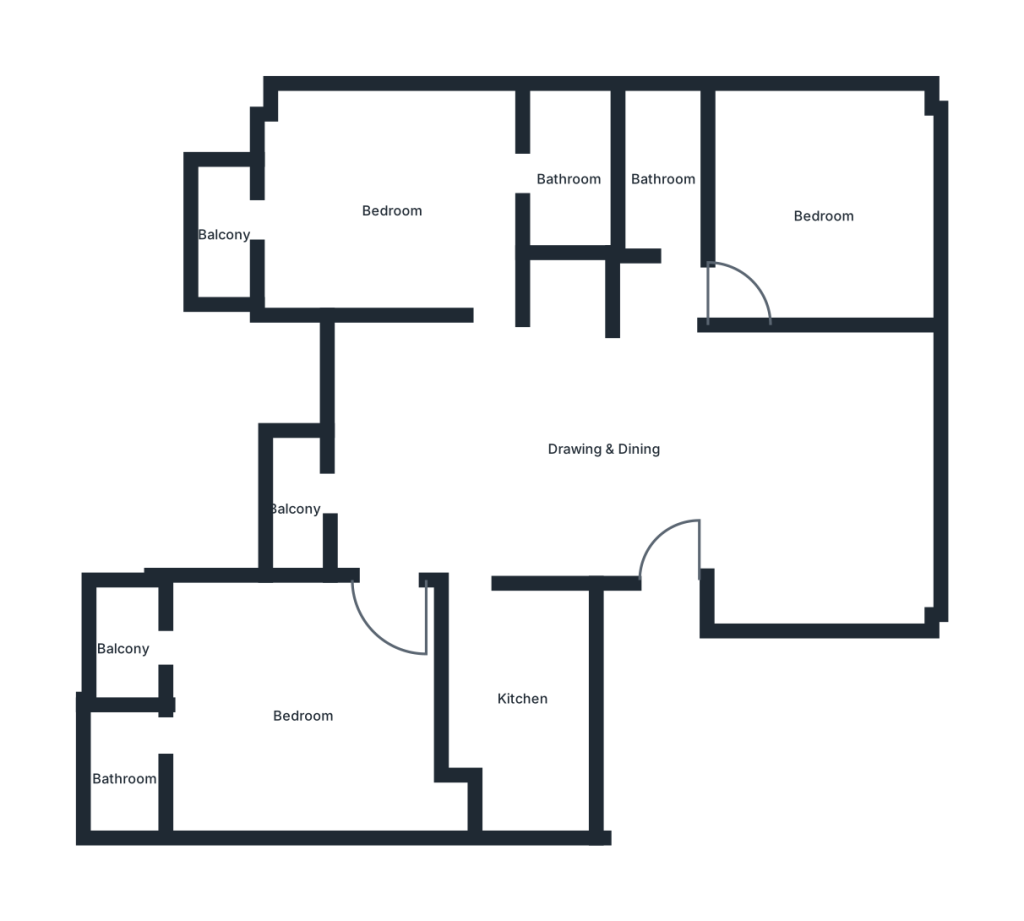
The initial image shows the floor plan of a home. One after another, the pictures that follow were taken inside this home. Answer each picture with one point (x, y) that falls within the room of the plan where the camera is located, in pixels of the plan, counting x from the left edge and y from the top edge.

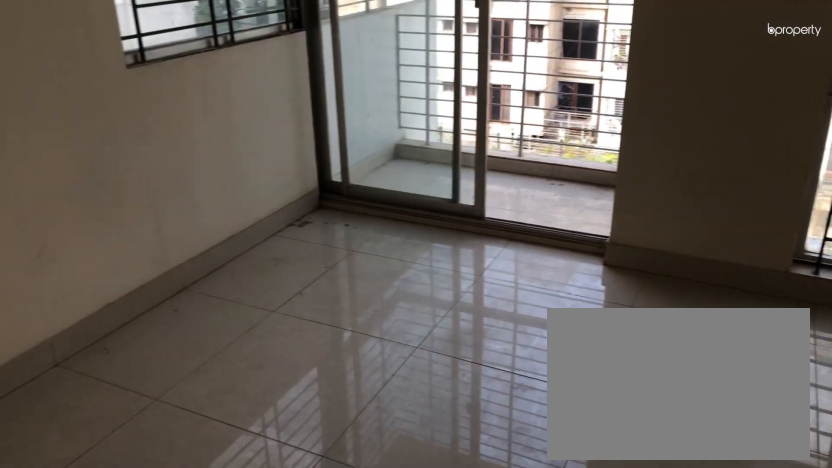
(394, 210)
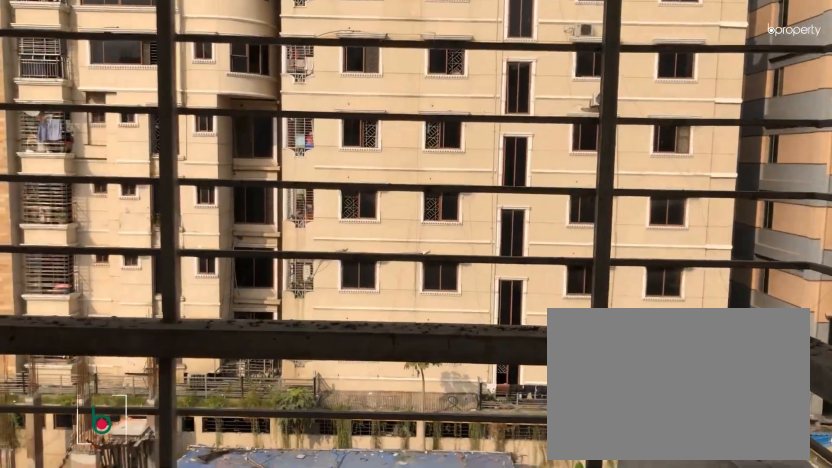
(227, 233)
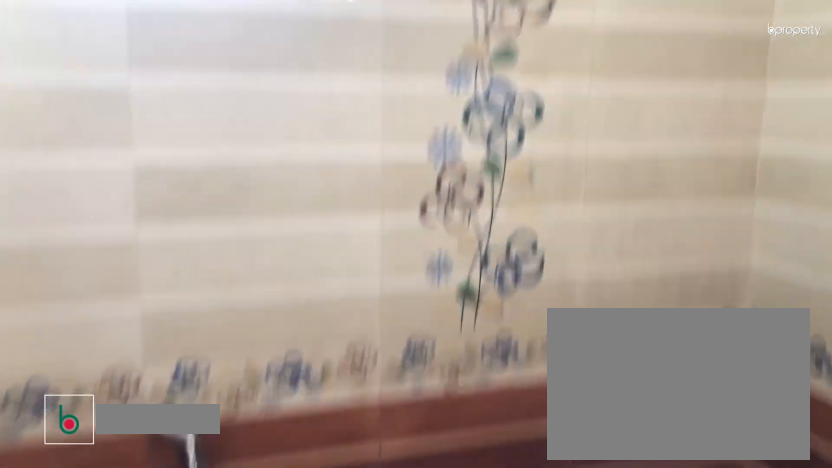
(572, 180)
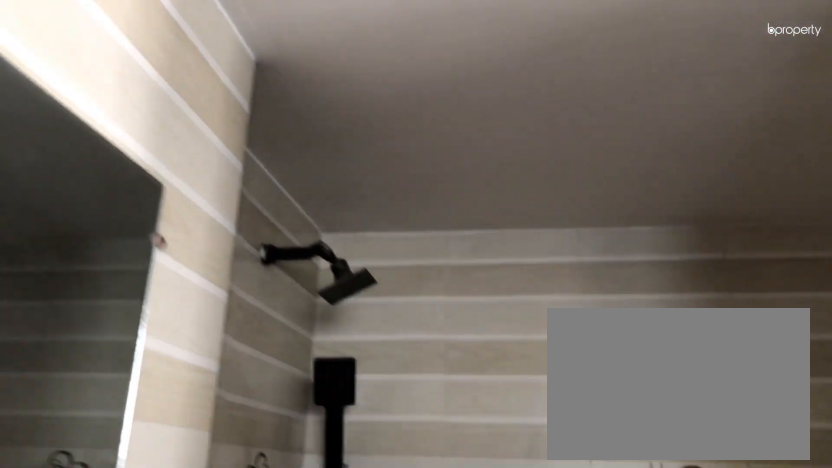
(572, 180)
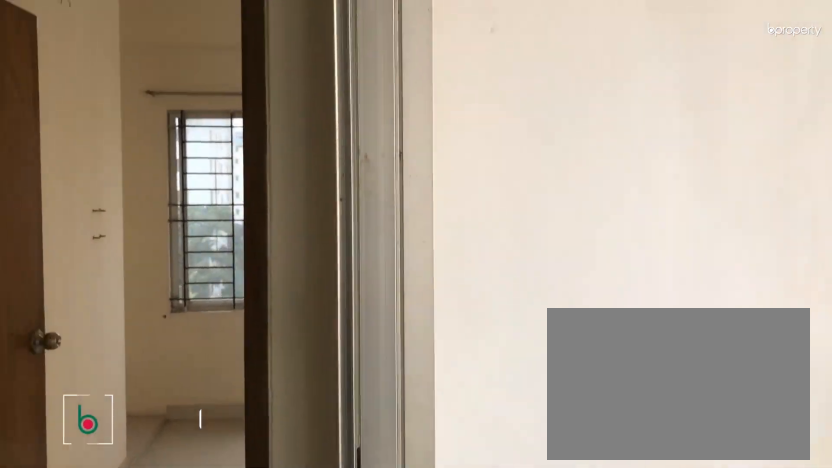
(293, 509)
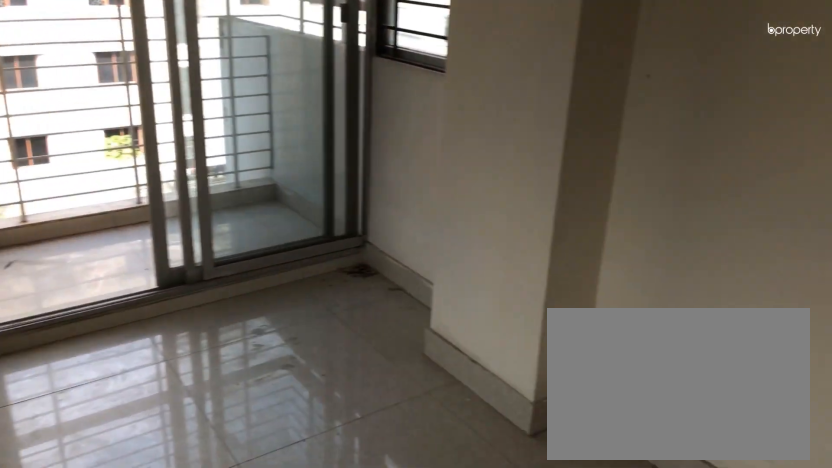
(305, 718)
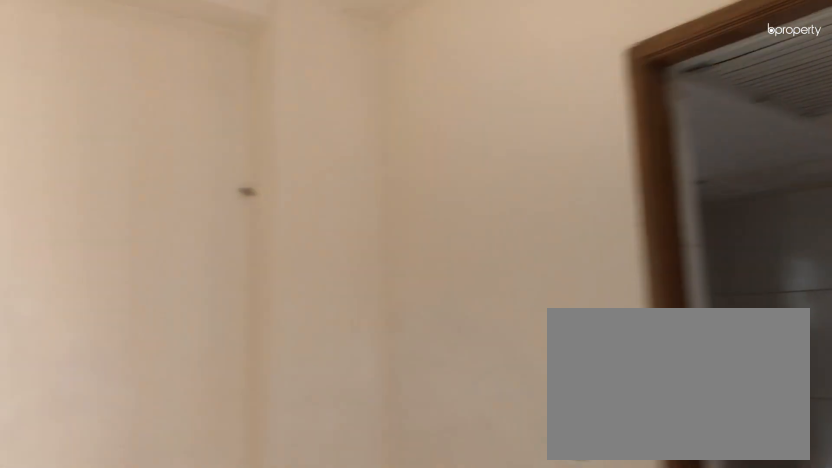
(305, 718)
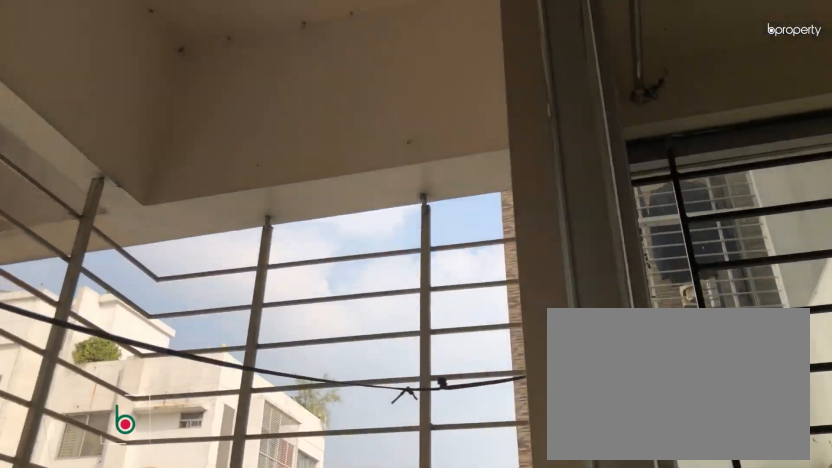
(124, 647)
